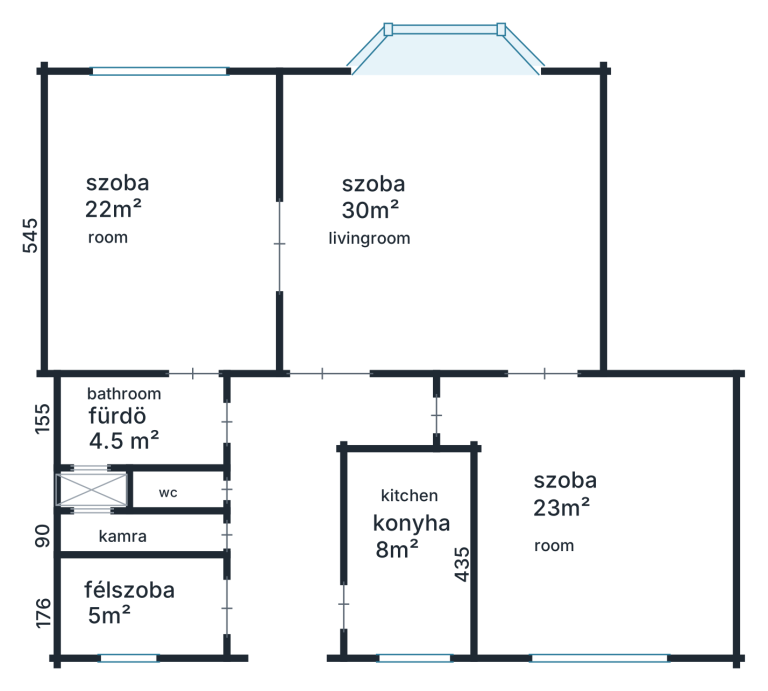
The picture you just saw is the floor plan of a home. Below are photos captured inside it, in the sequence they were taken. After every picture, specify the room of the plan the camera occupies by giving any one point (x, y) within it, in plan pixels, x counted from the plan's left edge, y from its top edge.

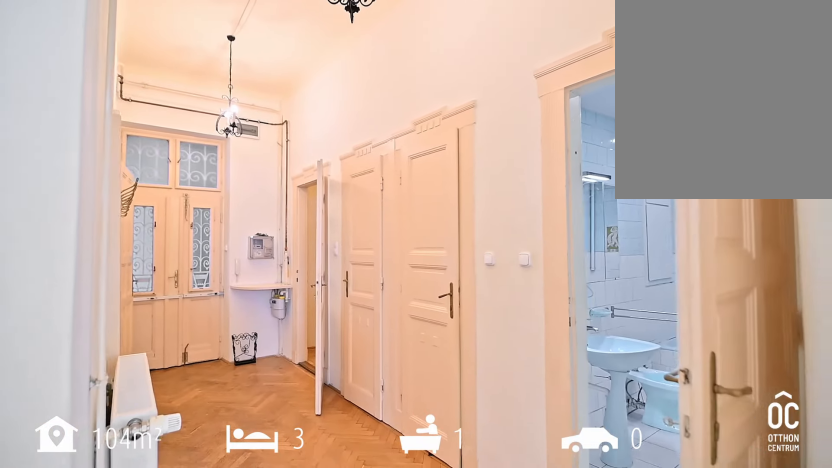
(284, 450)
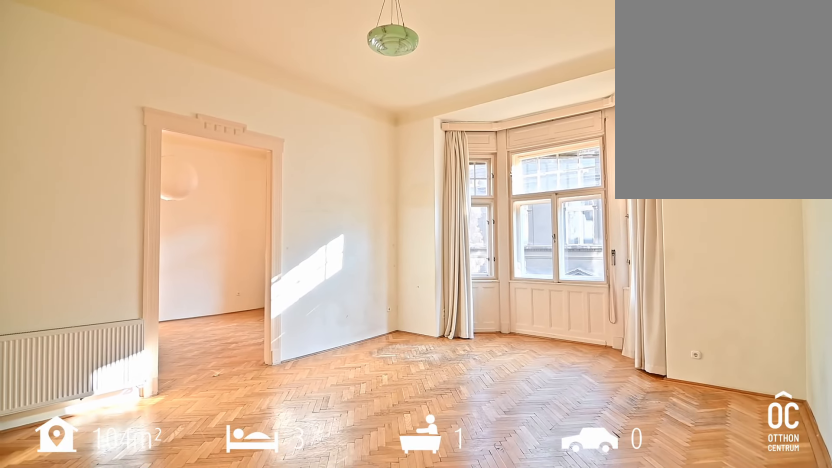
(438, 210)
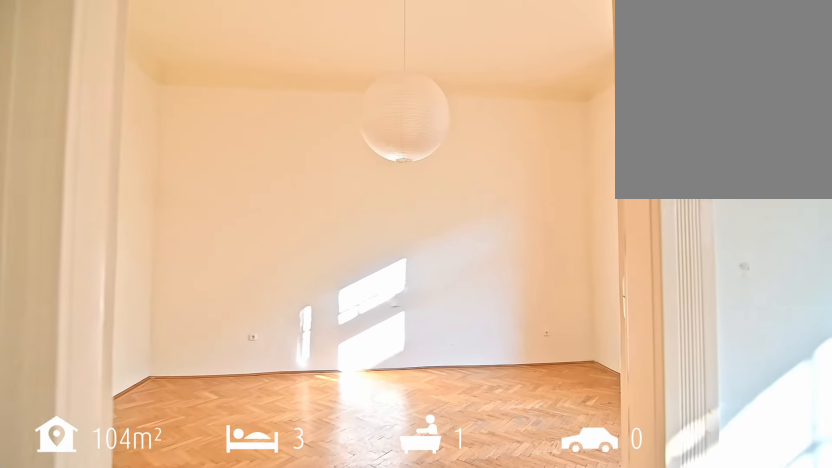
(438, 210)
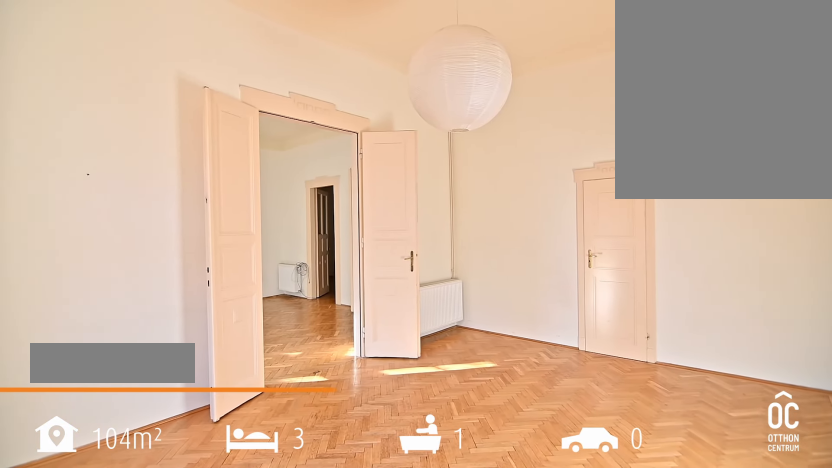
(154, 229)
